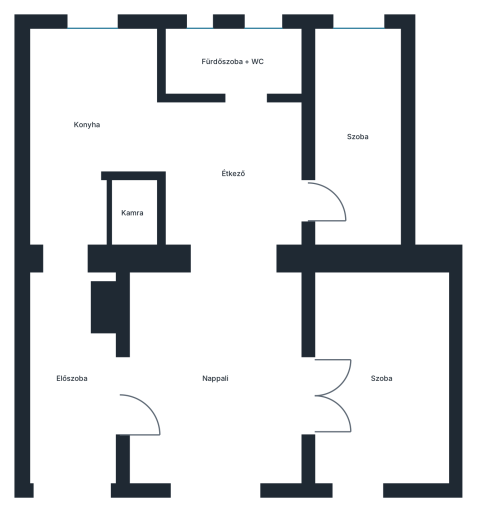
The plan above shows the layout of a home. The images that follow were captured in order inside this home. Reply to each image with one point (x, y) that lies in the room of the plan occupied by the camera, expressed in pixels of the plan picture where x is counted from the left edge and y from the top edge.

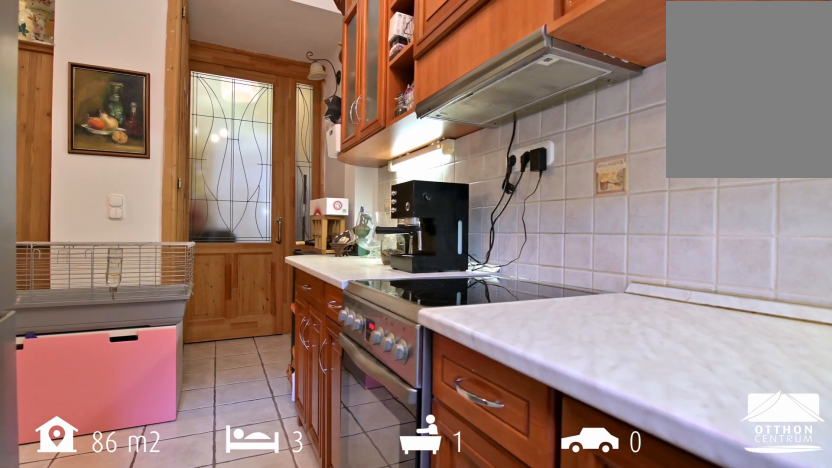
(94, 129)
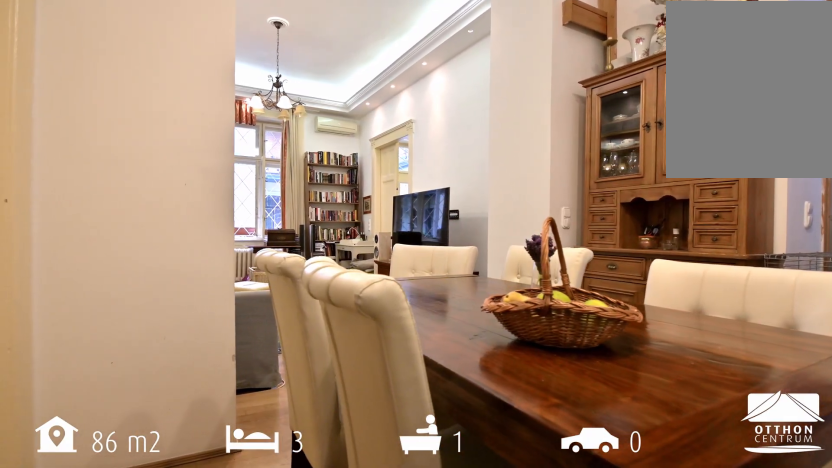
(236, 170)
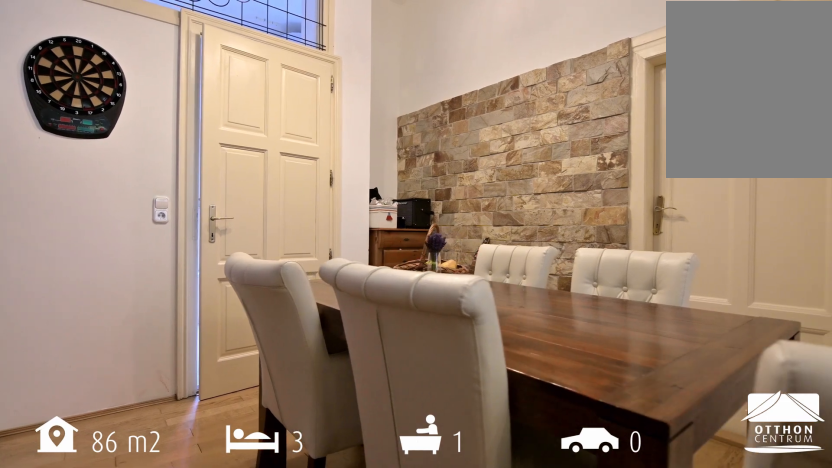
(236, 170)
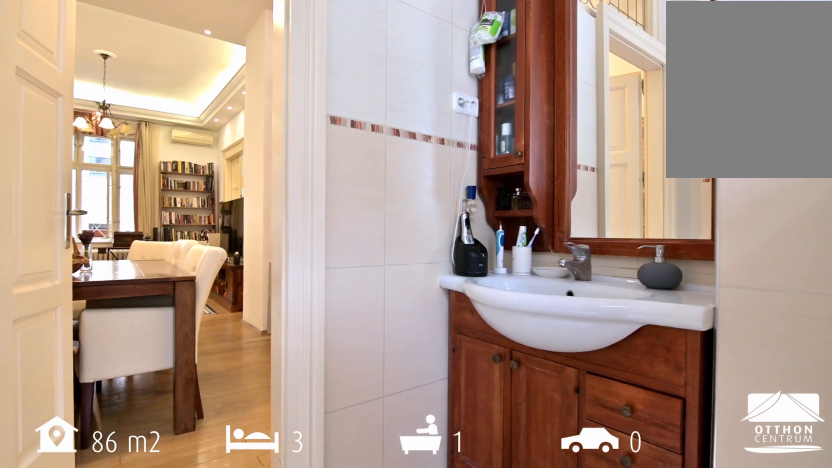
(236, 64)
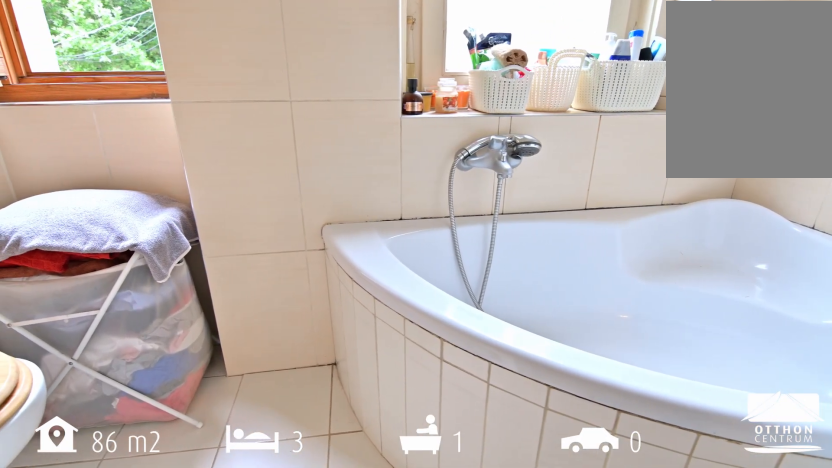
(236, 64)
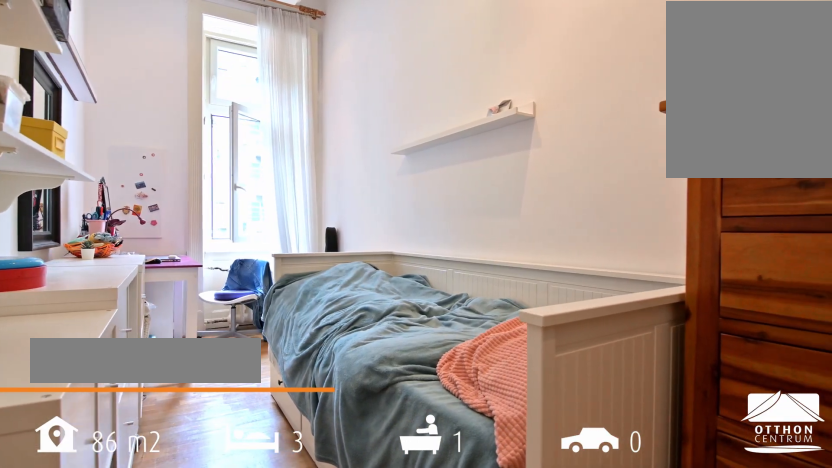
(366, 141)
